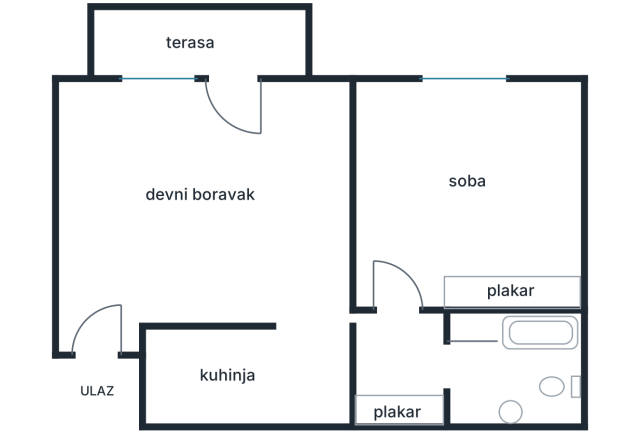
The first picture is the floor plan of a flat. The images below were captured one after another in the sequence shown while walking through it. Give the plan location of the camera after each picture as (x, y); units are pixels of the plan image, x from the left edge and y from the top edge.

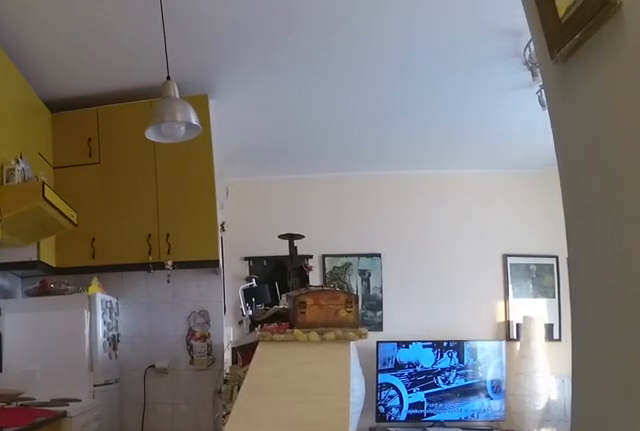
(390, 350)
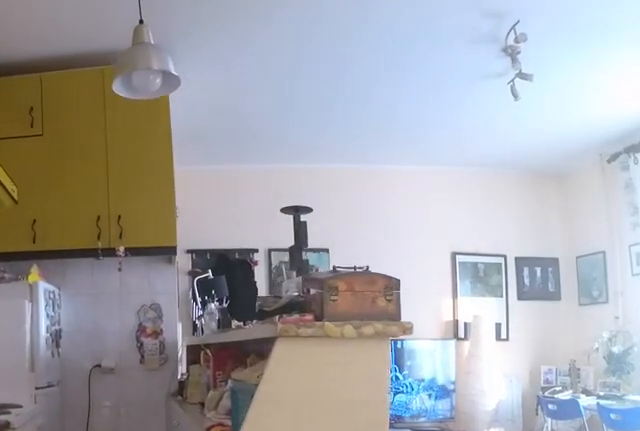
(354, 351)
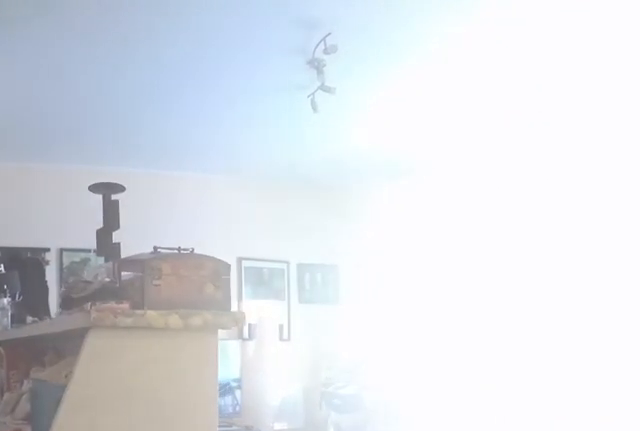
(323, 351)
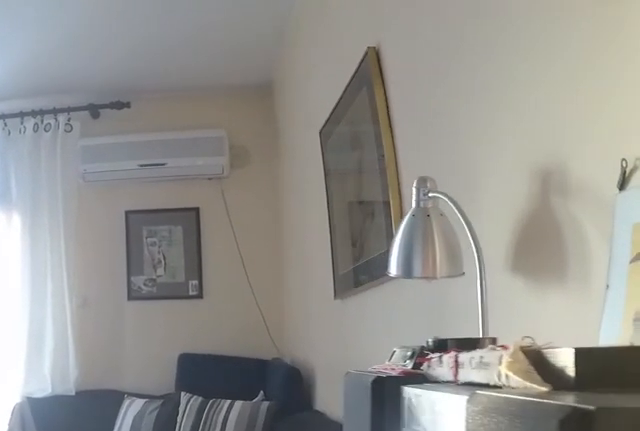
(290, 326)
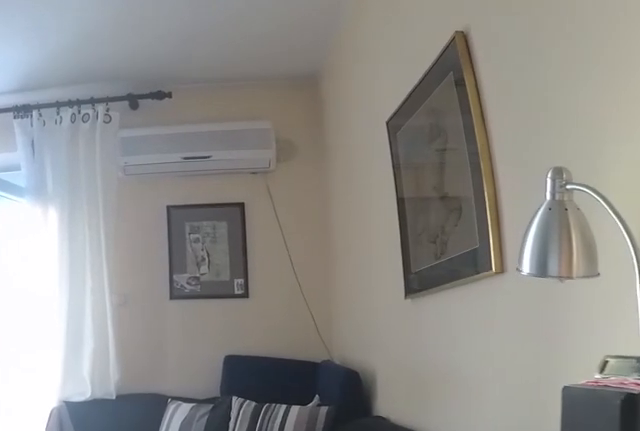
(281, 311)
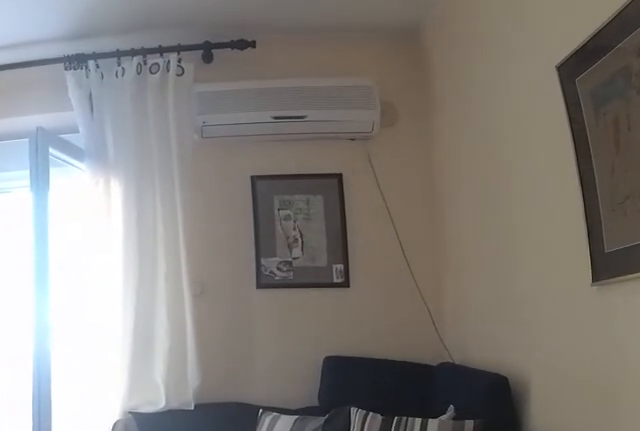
(250, 259)
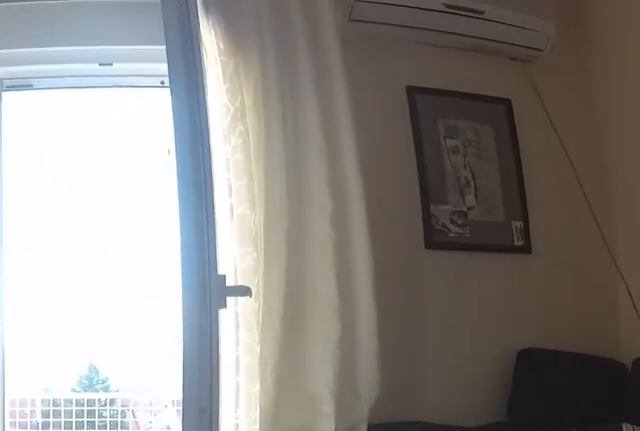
(239, 210)
